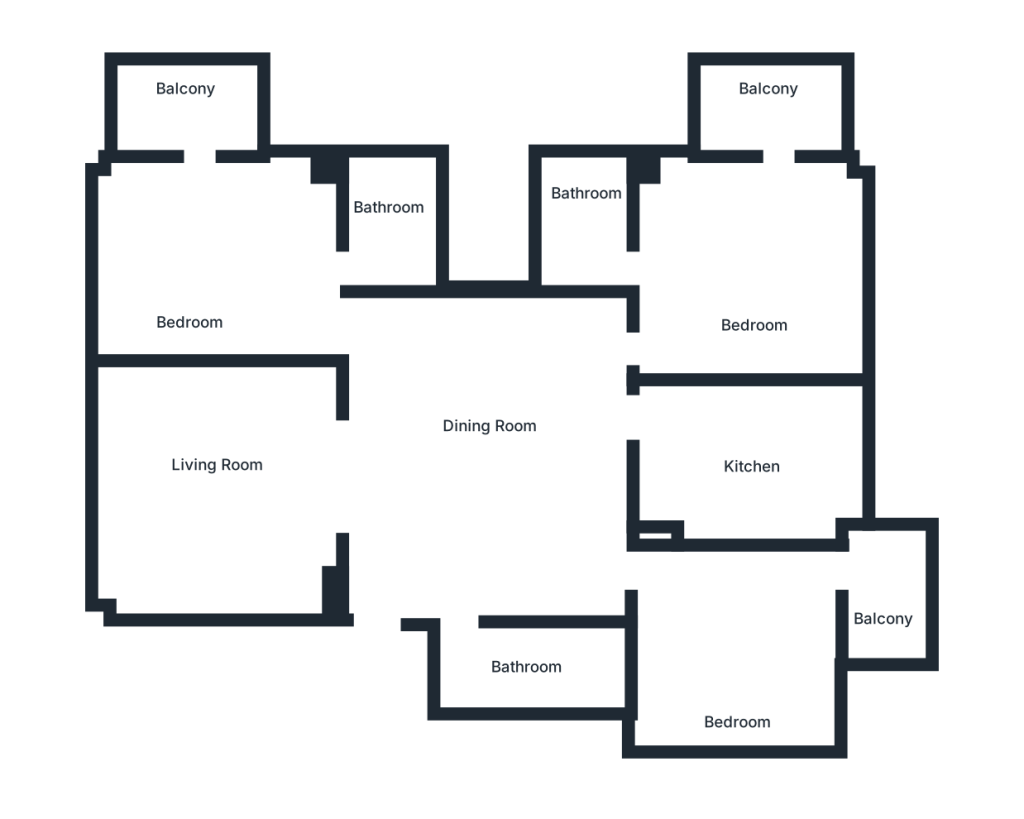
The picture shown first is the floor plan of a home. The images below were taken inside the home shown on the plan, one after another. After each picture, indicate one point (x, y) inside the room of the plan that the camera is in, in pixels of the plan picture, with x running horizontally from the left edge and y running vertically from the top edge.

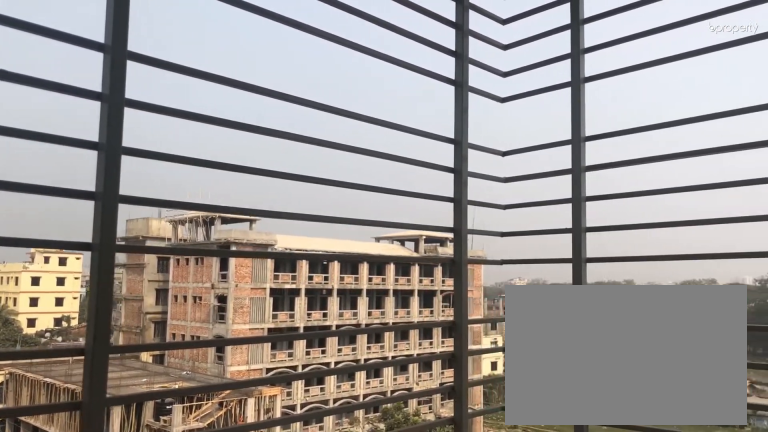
(770, 118)
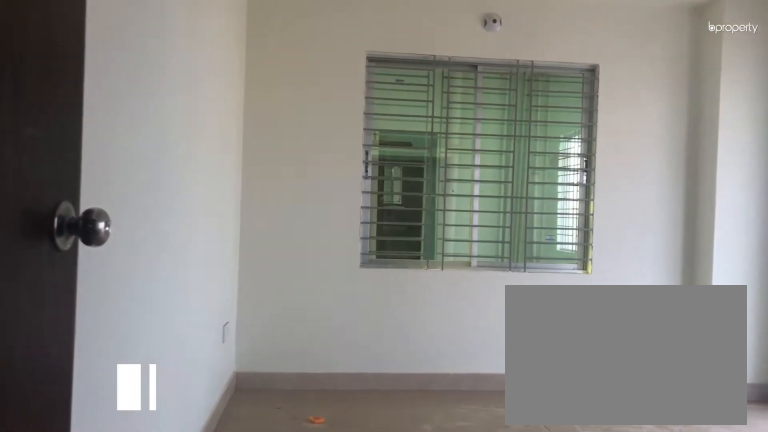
(195, 291)
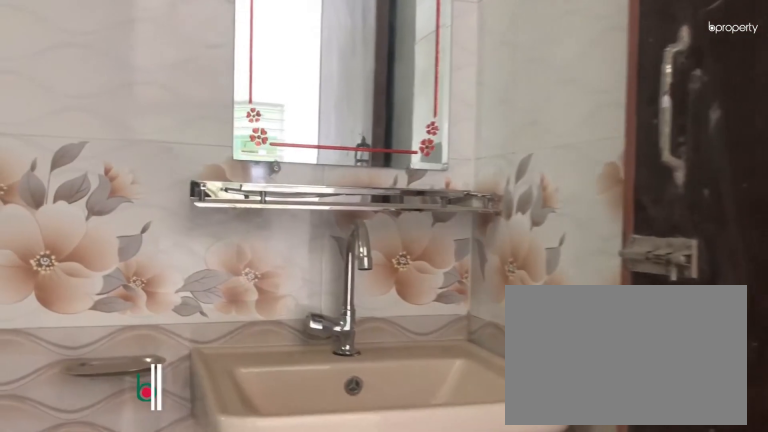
(383, 223)
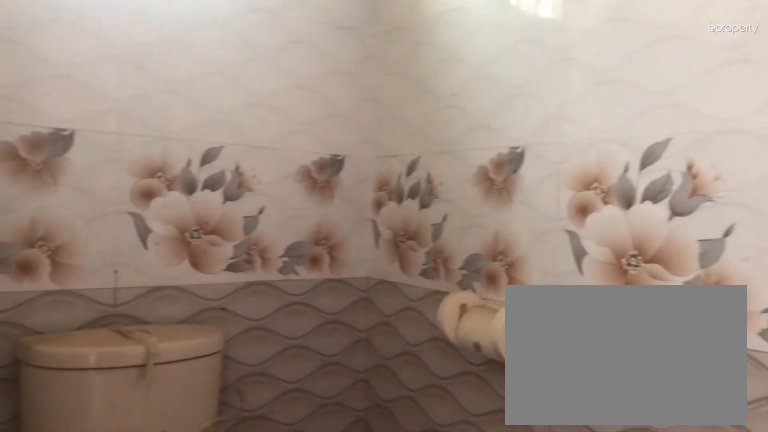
(383, 223)
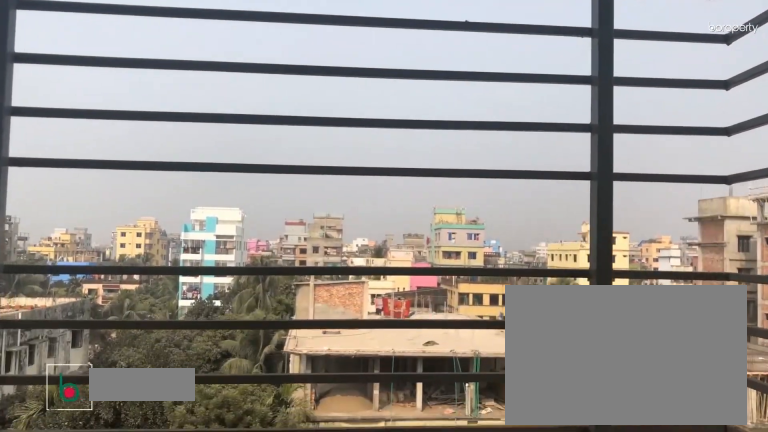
(195, 92)
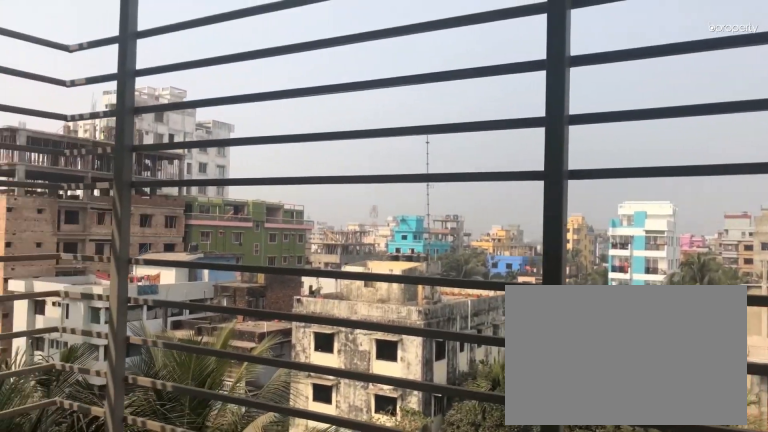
(195, 92)
